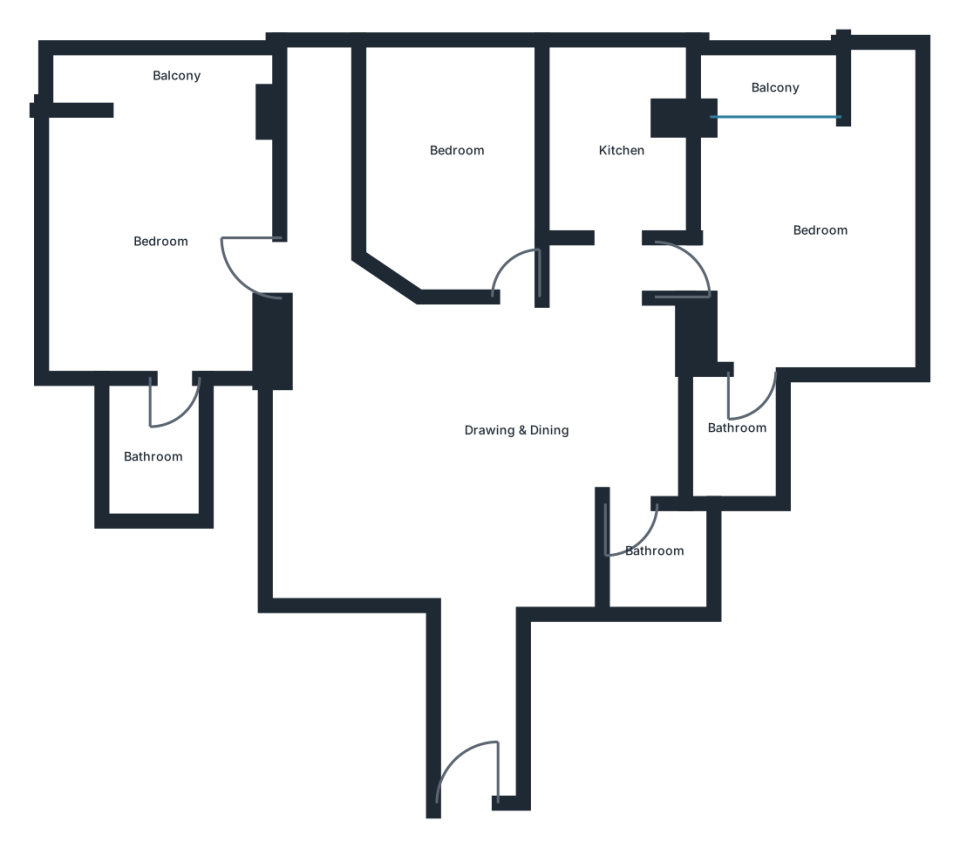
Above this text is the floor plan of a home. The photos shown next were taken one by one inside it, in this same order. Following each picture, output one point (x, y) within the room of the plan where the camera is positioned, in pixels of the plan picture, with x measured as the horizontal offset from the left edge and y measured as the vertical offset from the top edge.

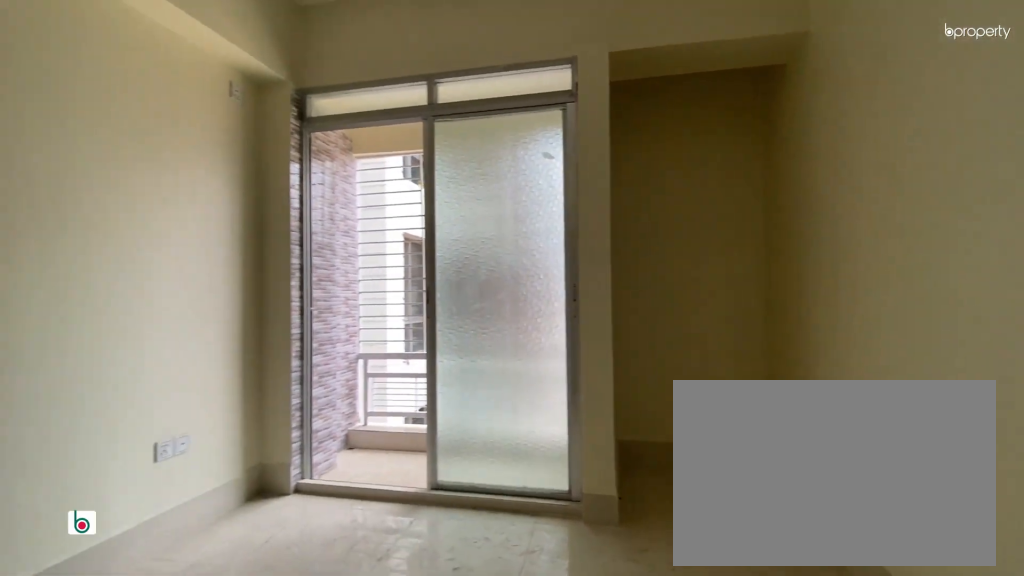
(813, 221)
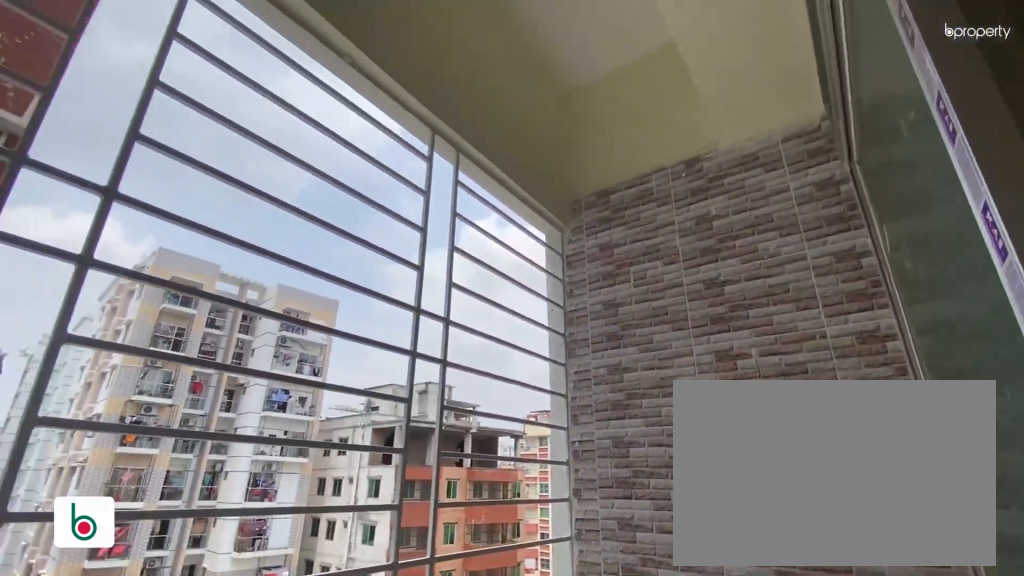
(770, 70)
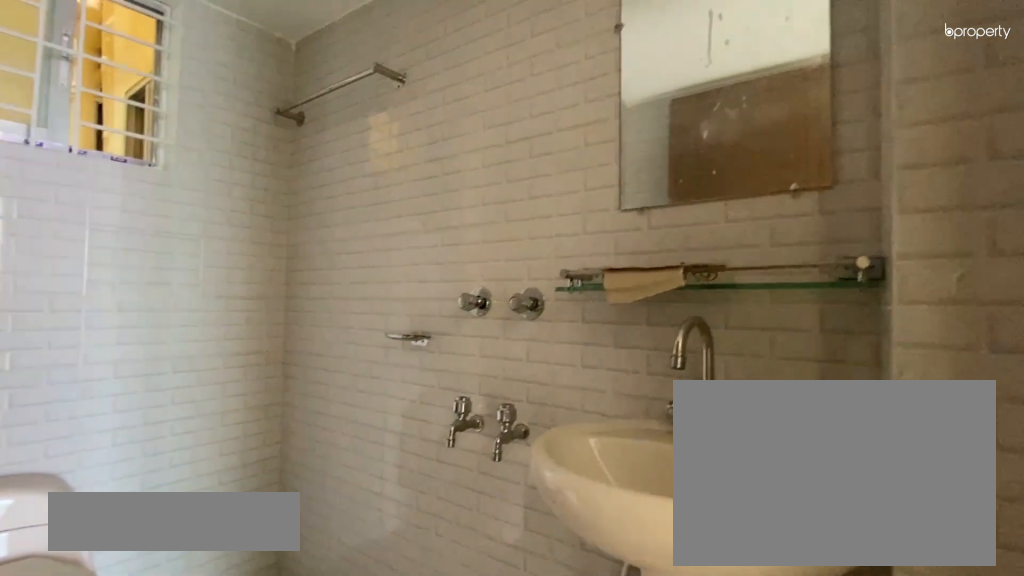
(734, 437)
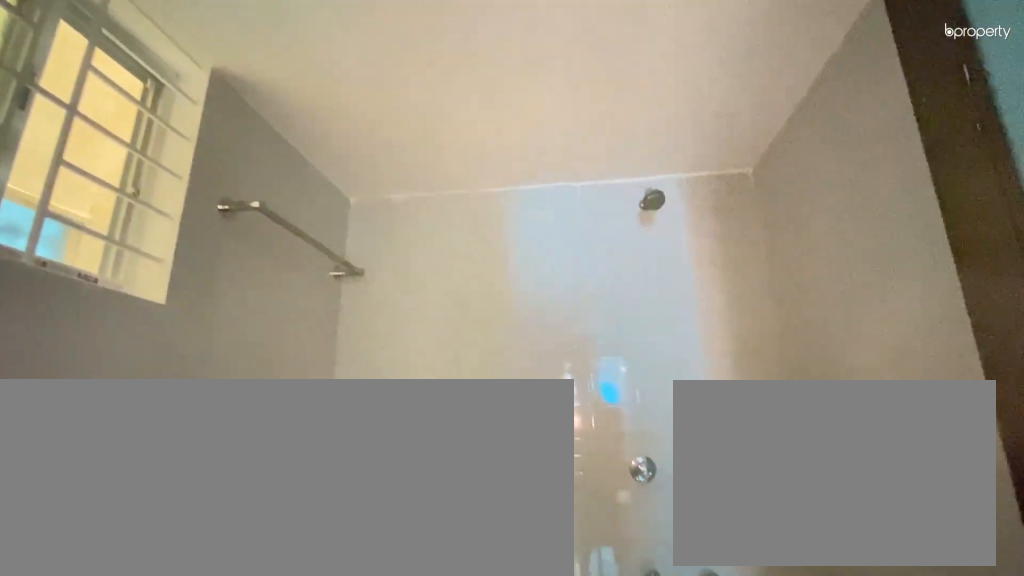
(661, 557)
